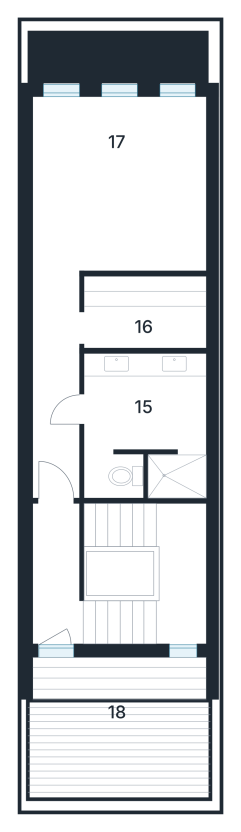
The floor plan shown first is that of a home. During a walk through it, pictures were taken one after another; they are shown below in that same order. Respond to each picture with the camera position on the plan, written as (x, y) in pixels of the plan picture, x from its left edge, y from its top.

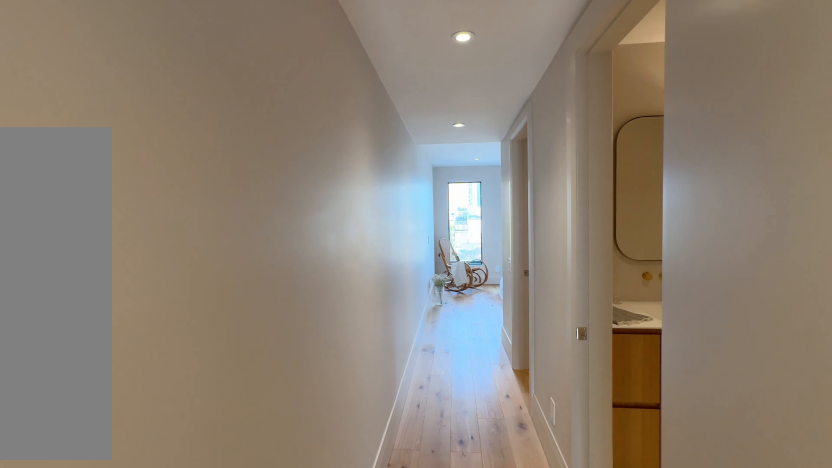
(58, 493)
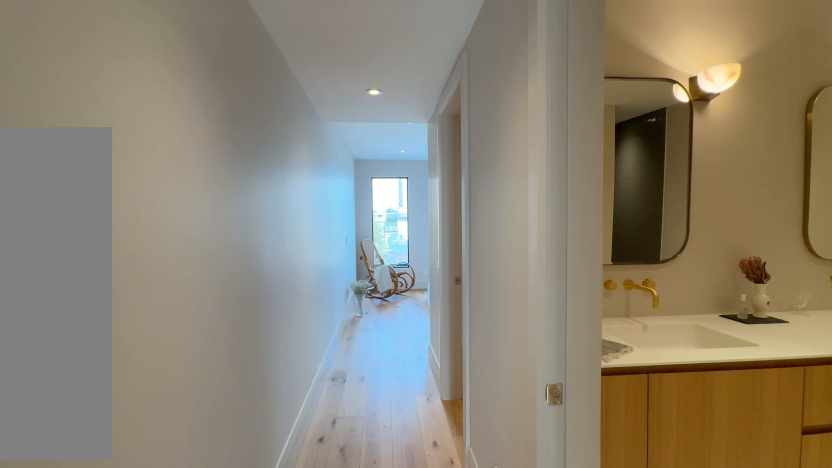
(57, 455)
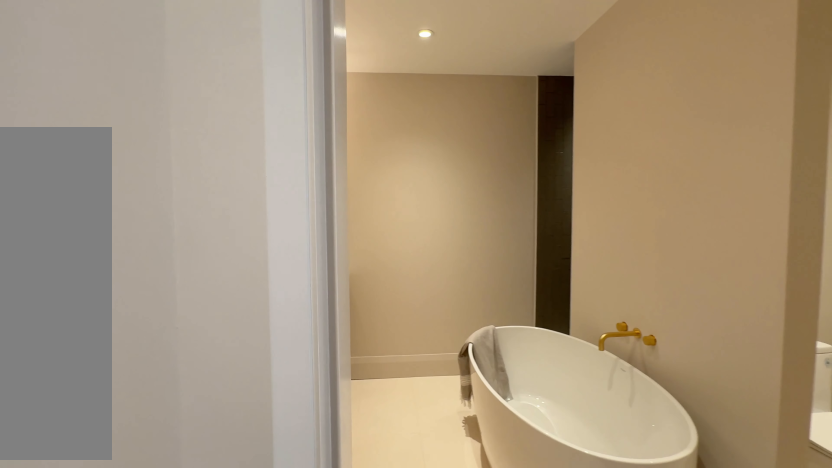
(55, 395)
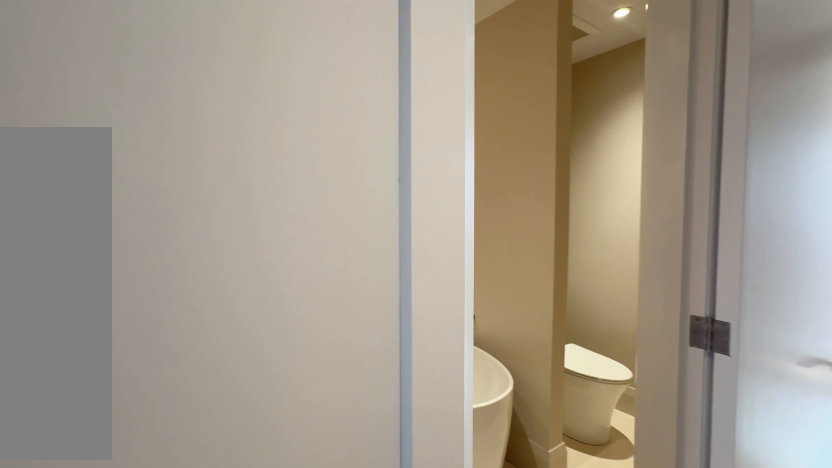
(55, 380)
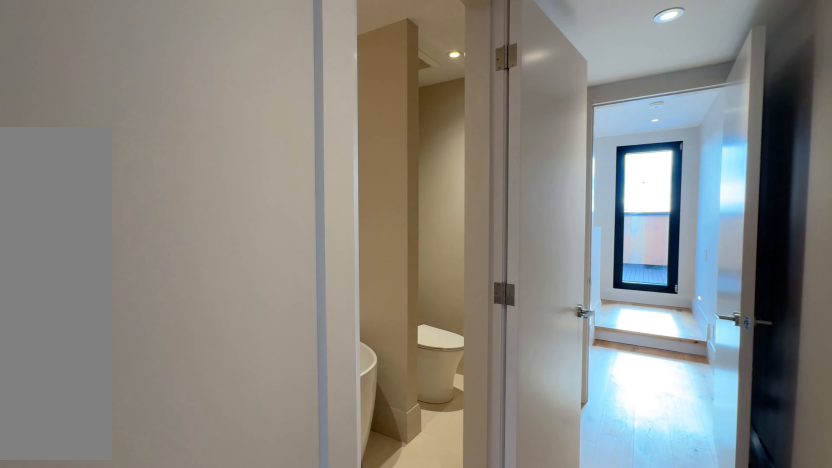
(54, 368)
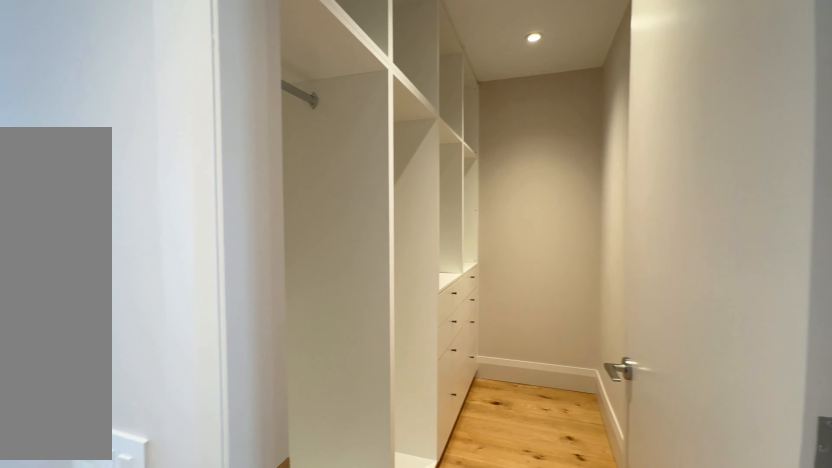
(52, 311)
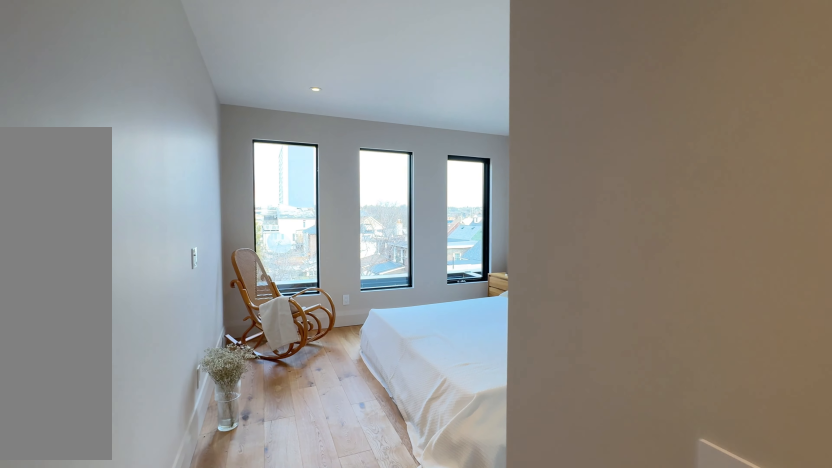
(53, 284)
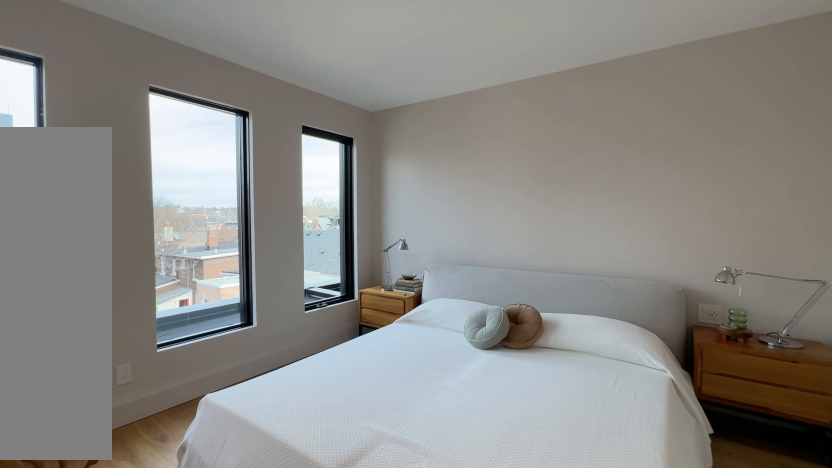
(57, 242)
